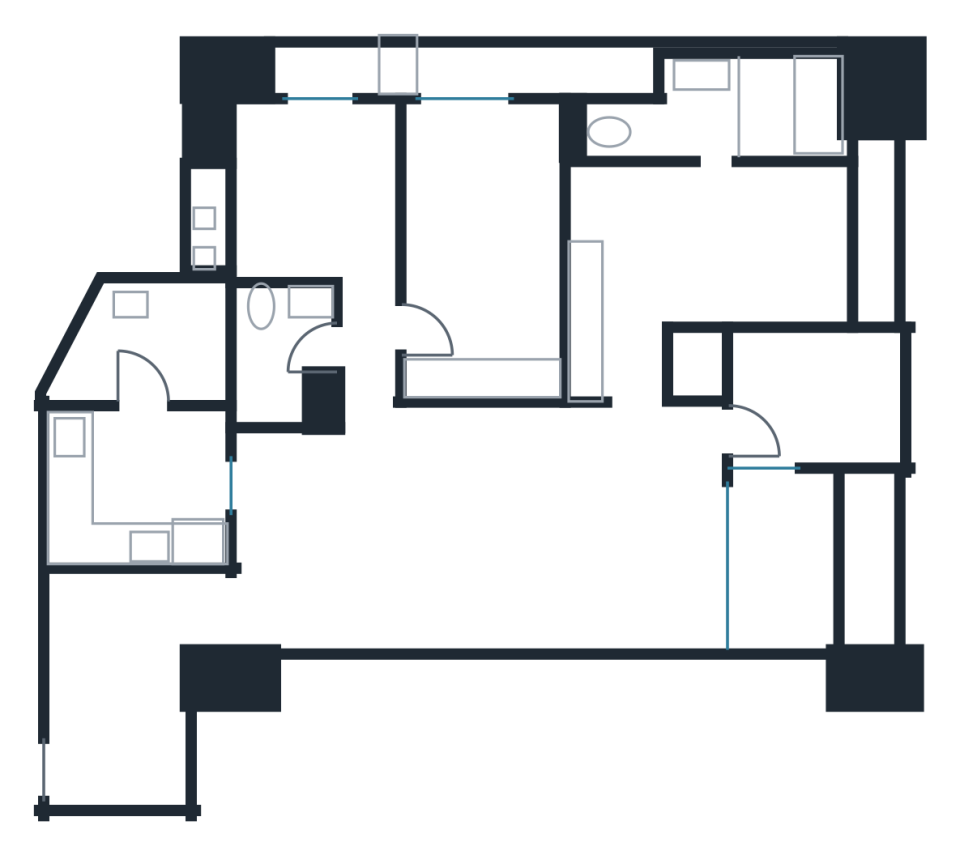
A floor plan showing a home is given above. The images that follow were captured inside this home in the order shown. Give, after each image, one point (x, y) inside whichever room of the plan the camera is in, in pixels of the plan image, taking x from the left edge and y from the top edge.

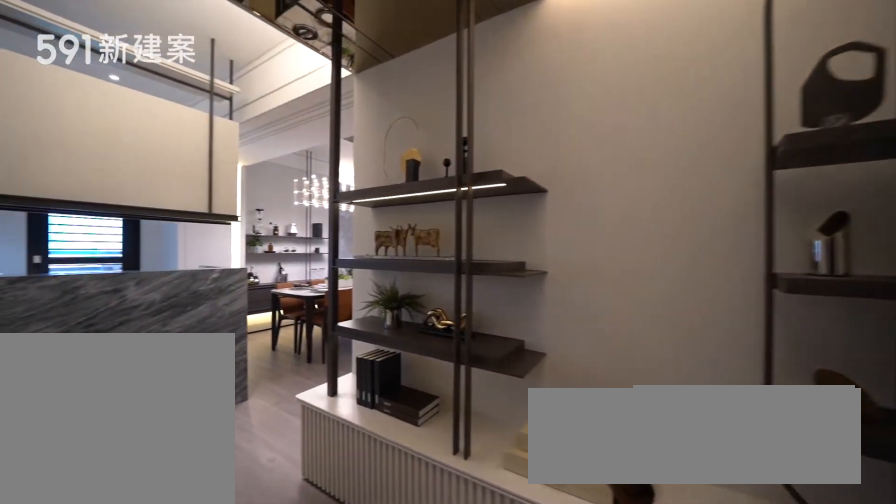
(114, 720)
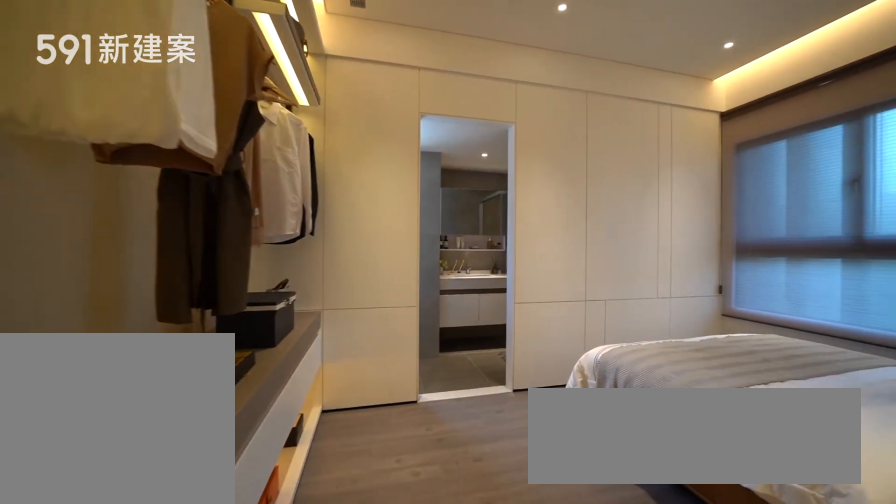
(701, 257)
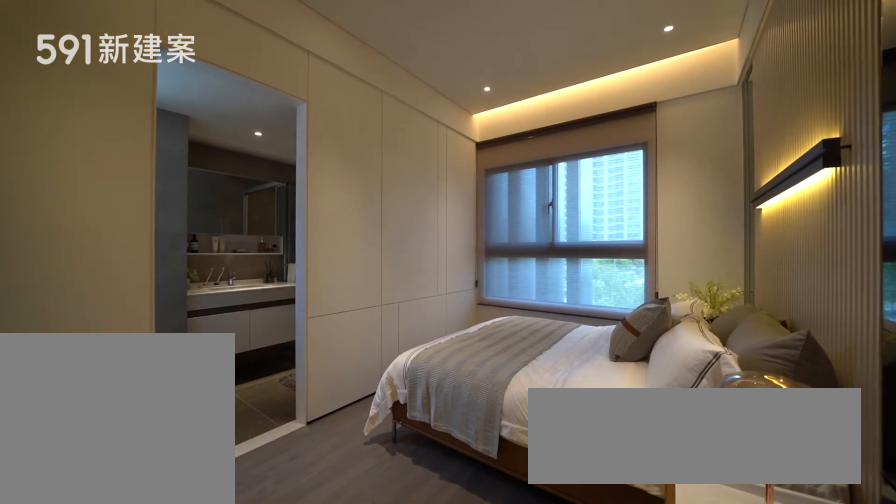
(701, 257)
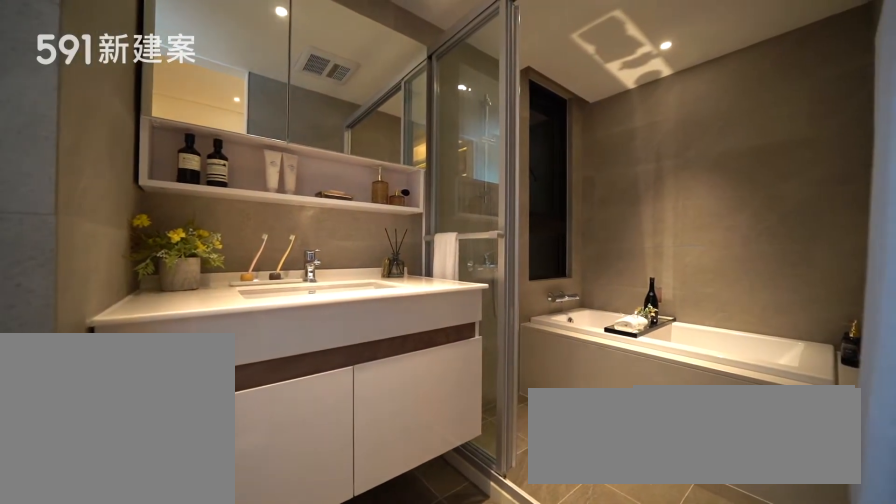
(720, 108)
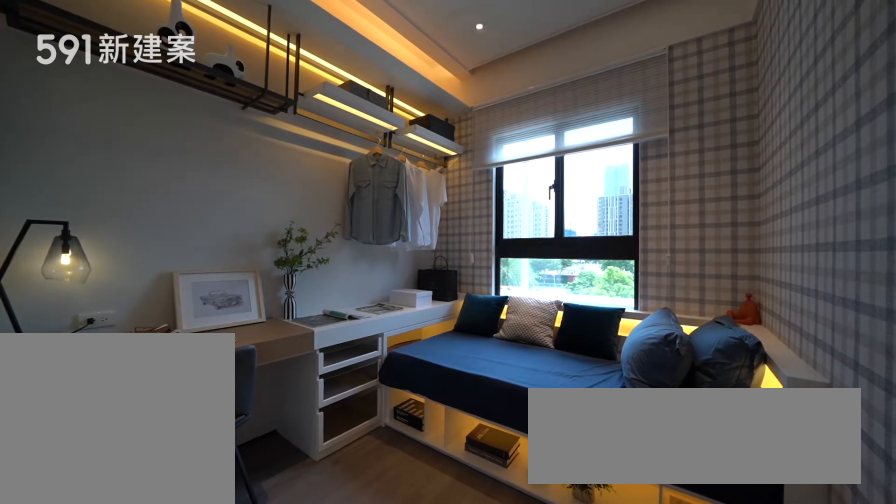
(319, 190)
